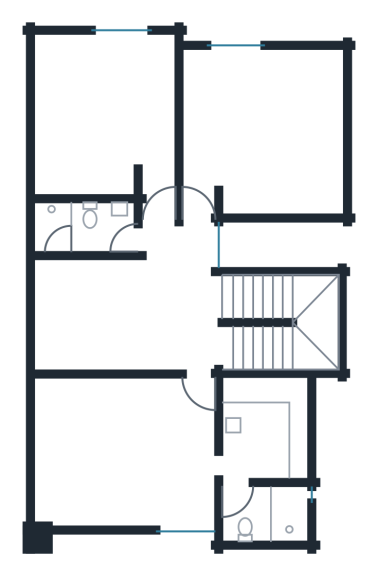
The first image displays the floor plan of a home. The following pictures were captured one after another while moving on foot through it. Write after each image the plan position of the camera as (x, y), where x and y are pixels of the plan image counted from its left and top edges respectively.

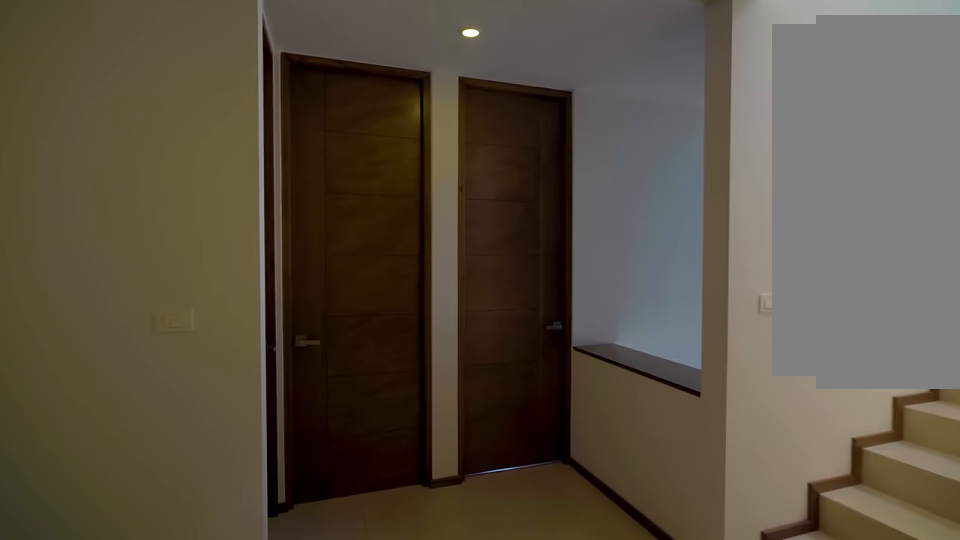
(120, 330)
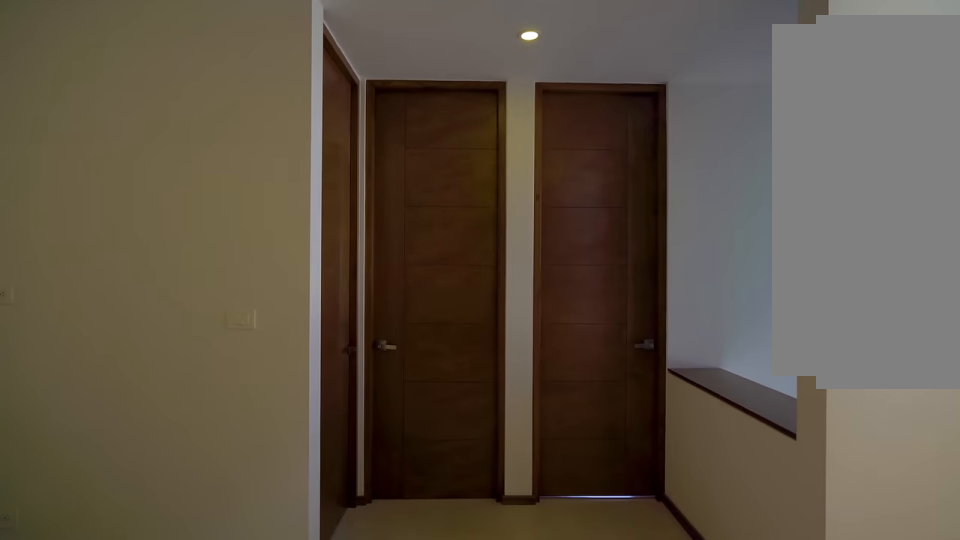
(135, 320)
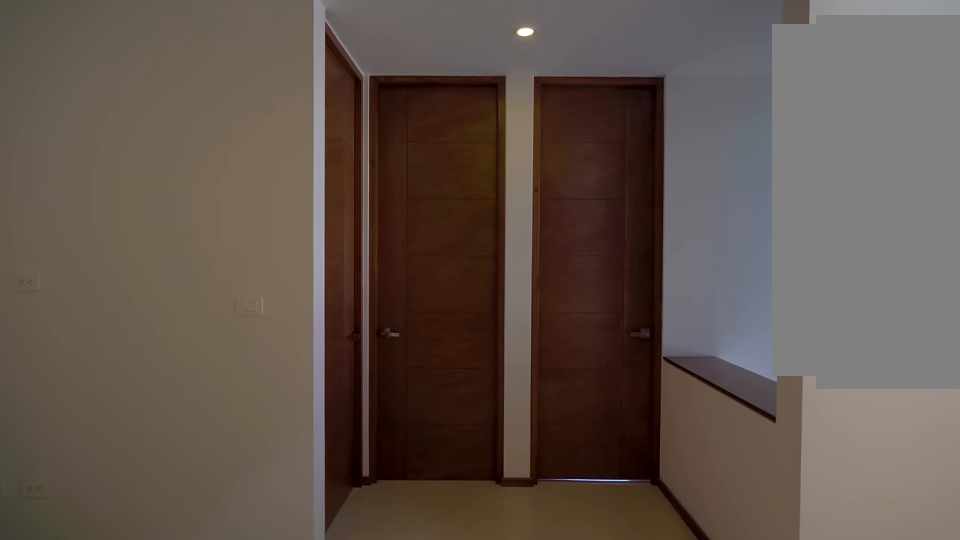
(170, 303)
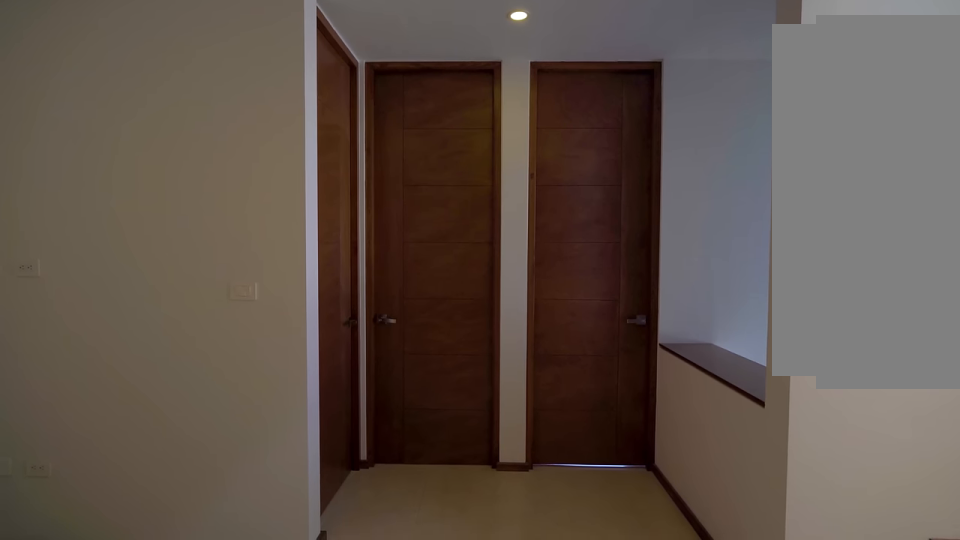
(171, 303)
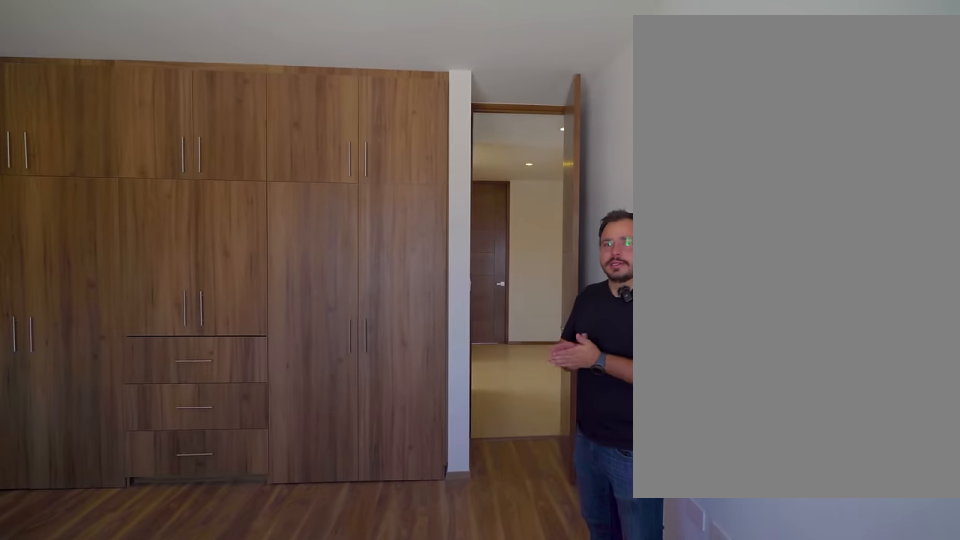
(202, 68)
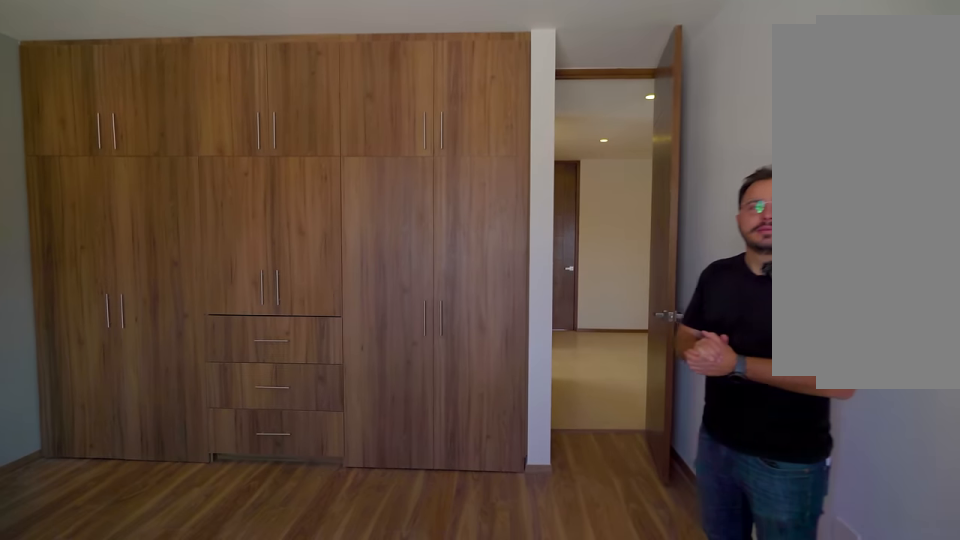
(201, 67)
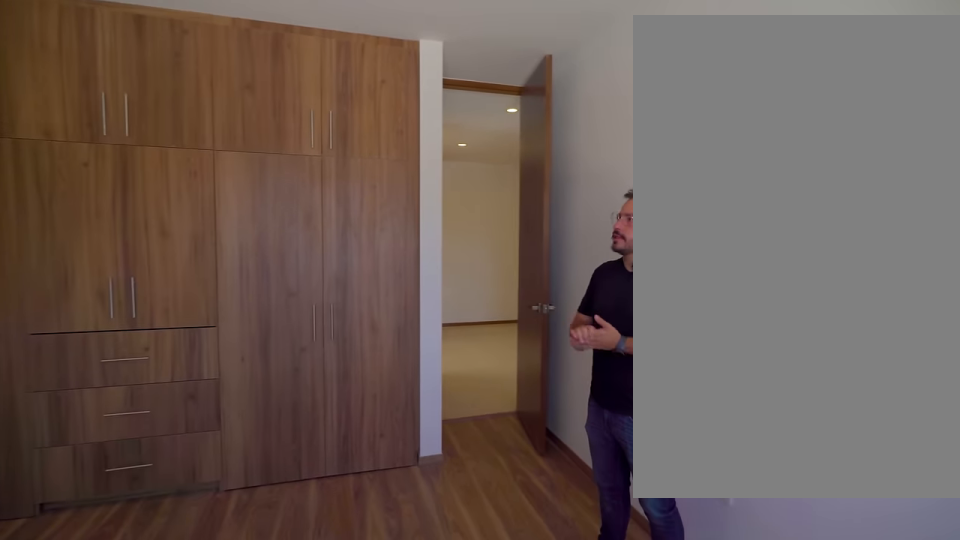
(202, 68)
